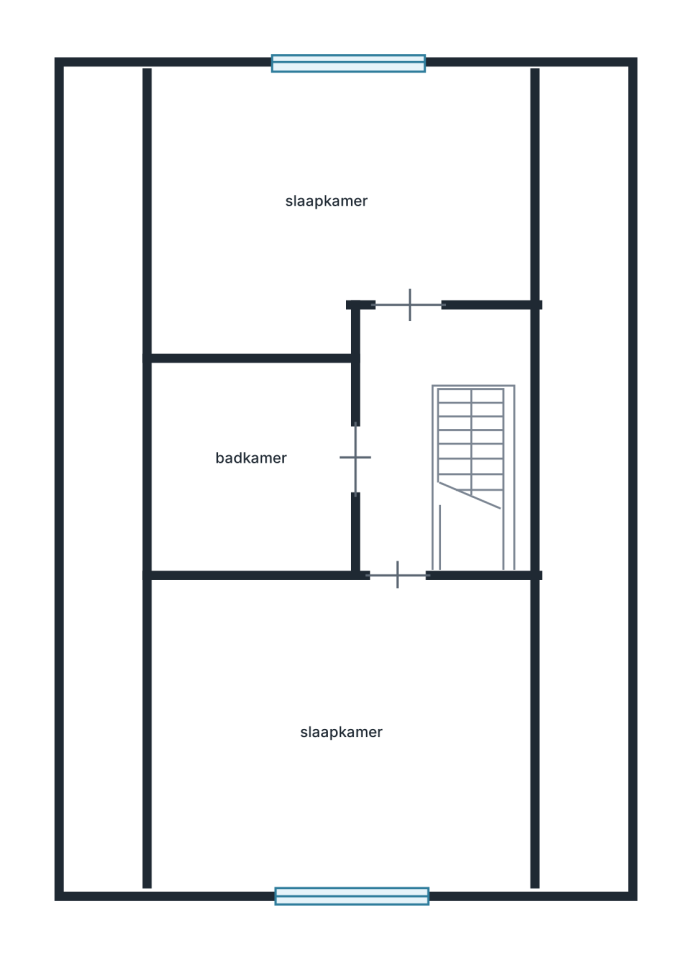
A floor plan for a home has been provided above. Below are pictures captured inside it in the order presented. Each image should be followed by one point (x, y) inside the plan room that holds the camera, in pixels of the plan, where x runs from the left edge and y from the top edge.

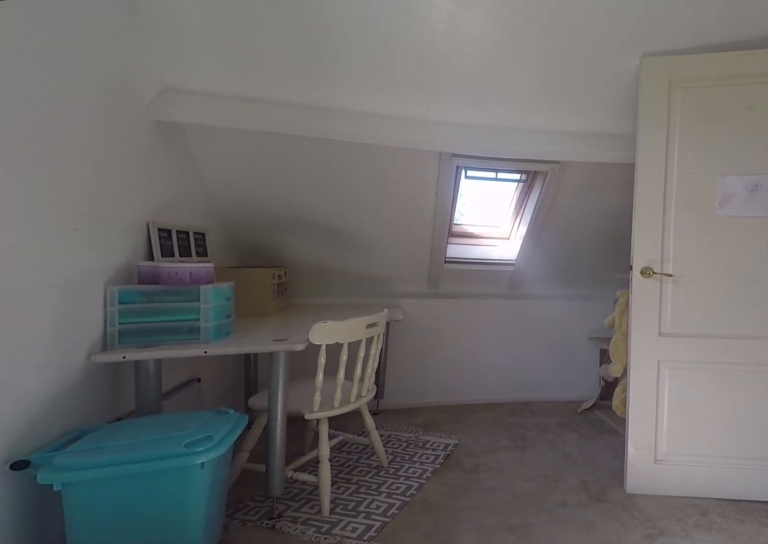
(332, 203)
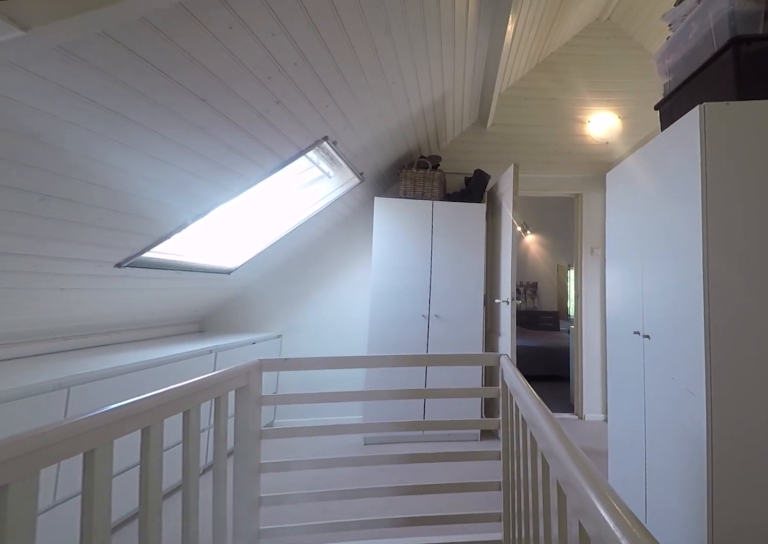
(434, 424)
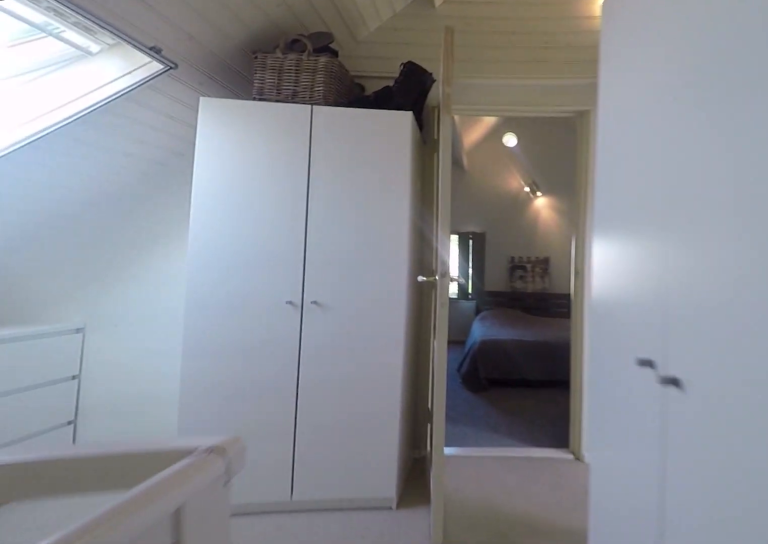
(434, 424)
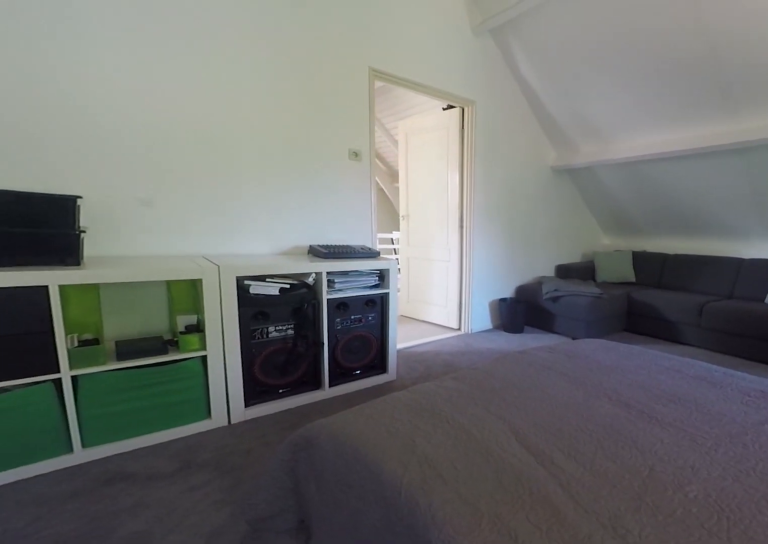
(395, 682)
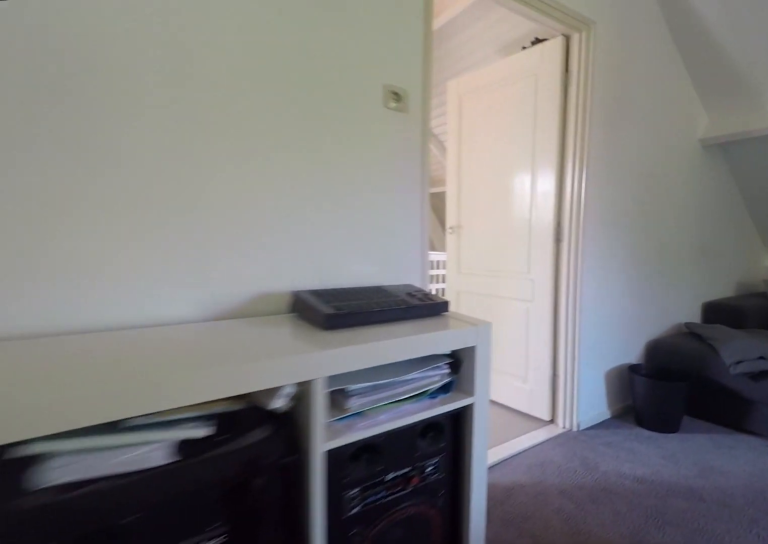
(395, 682)
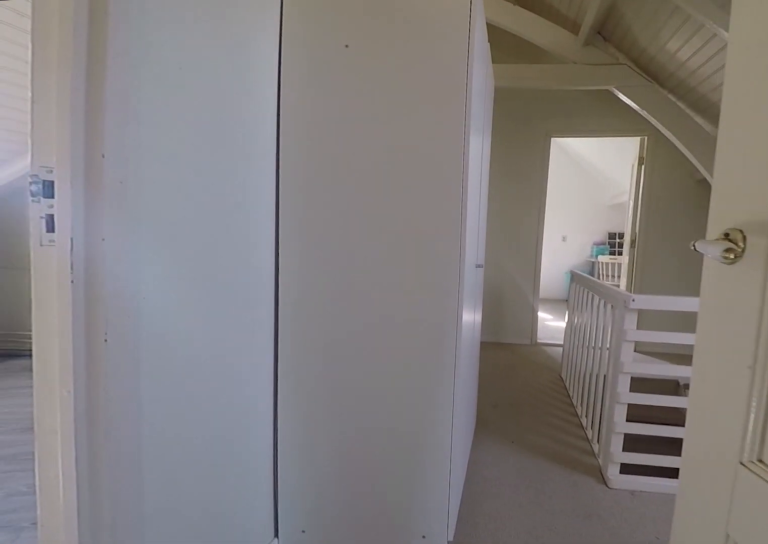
(434, 424)
